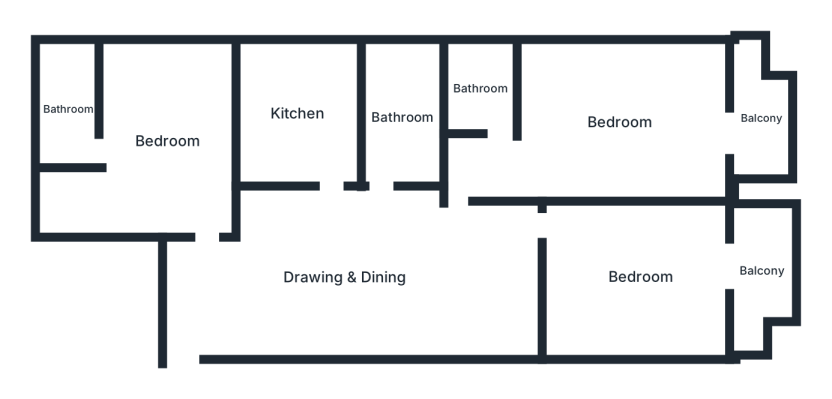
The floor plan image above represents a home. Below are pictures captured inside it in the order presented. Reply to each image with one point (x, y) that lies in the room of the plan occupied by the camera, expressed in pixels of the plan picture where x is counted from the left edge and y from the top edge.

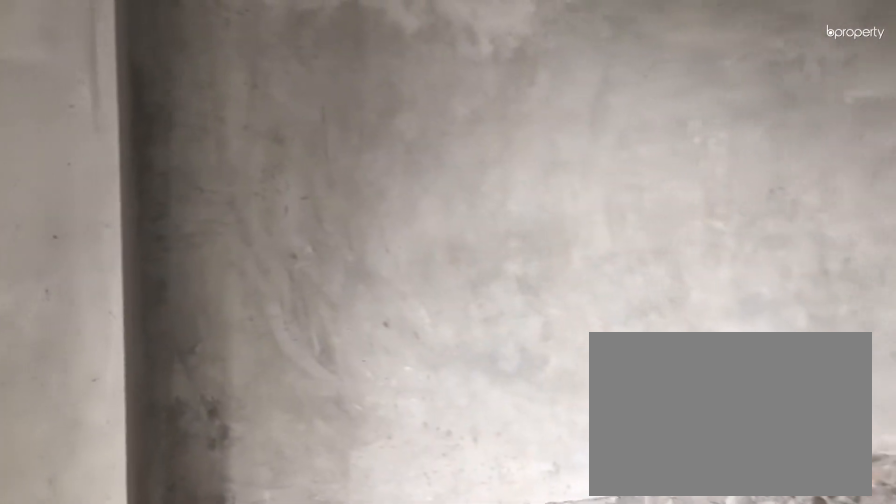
(640, 277)
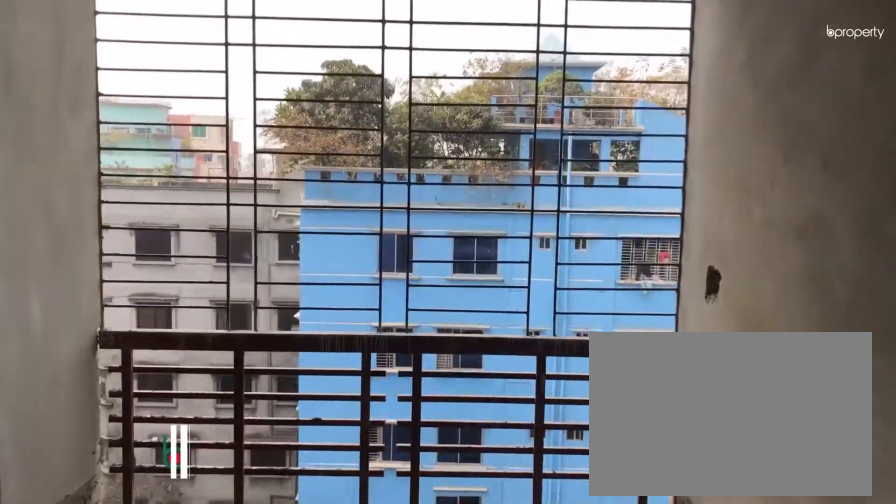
(760, 119)
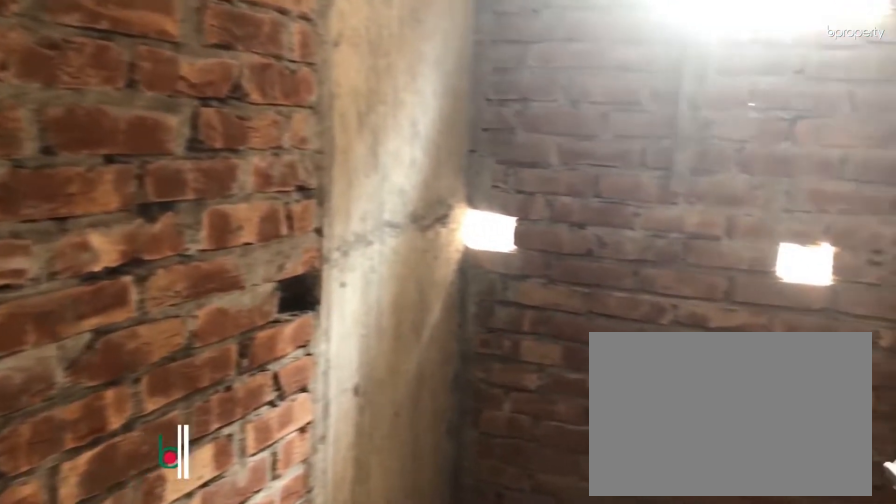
(480, 89)
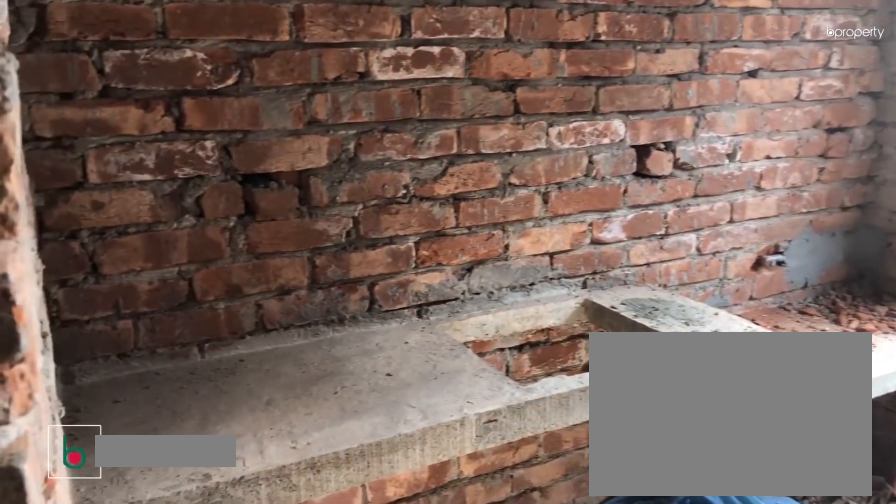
(298, 114)
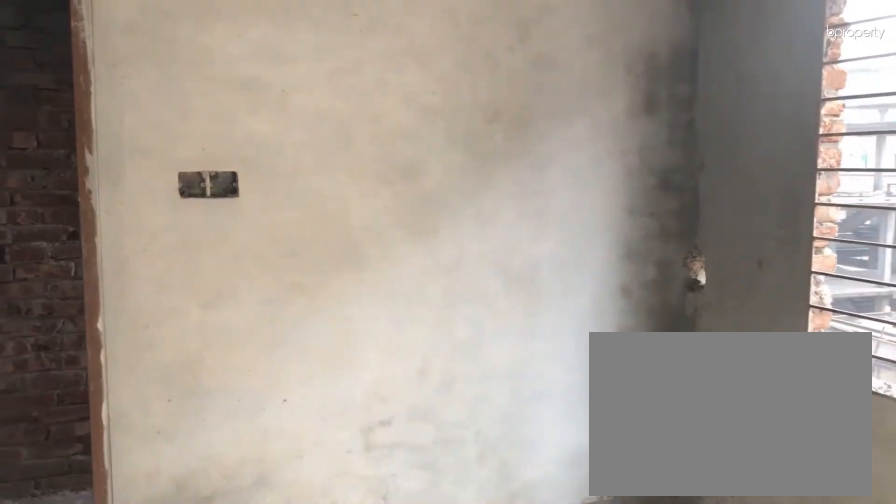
(166, 142)
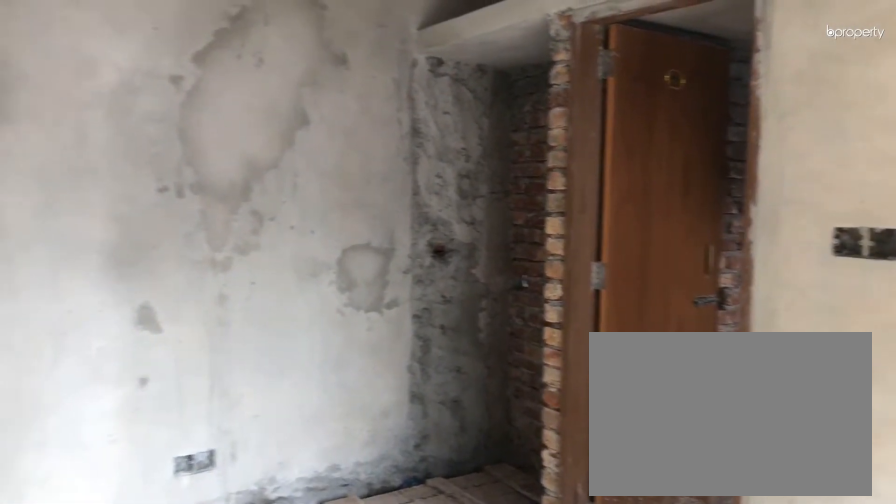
(166, 142)
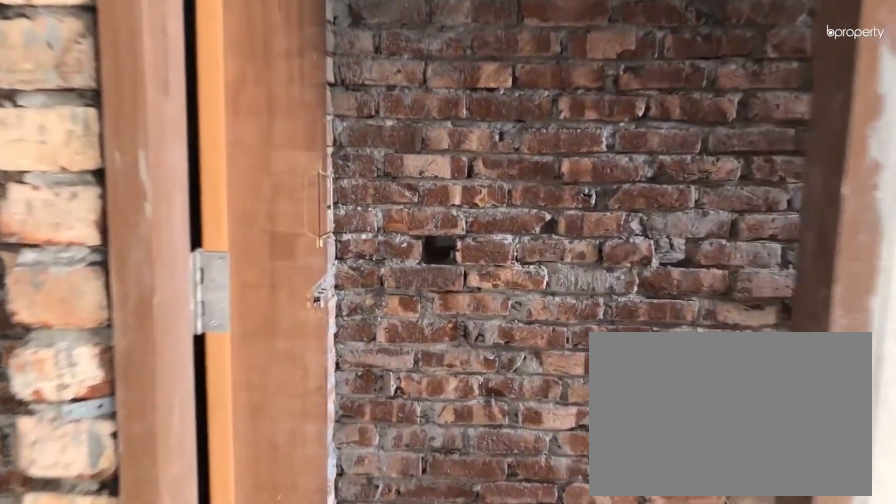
(69, 110)
